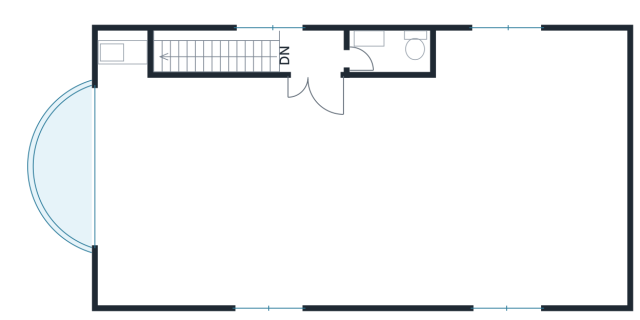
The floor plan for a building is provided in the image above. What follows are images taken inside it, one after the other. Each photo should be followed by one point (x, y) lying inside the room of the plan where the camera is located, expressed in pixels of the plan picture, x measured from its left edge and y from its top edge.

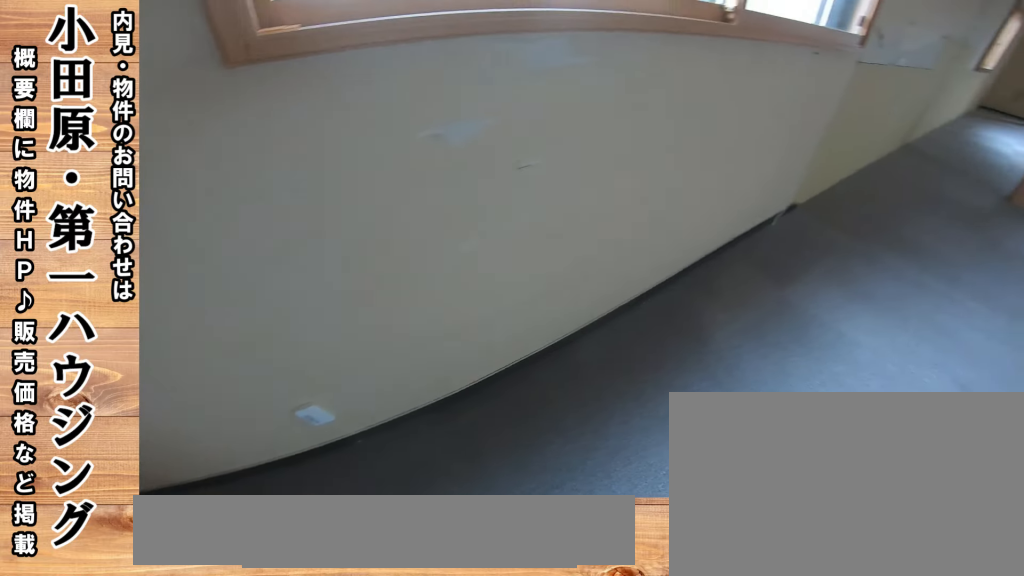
(359, 170)
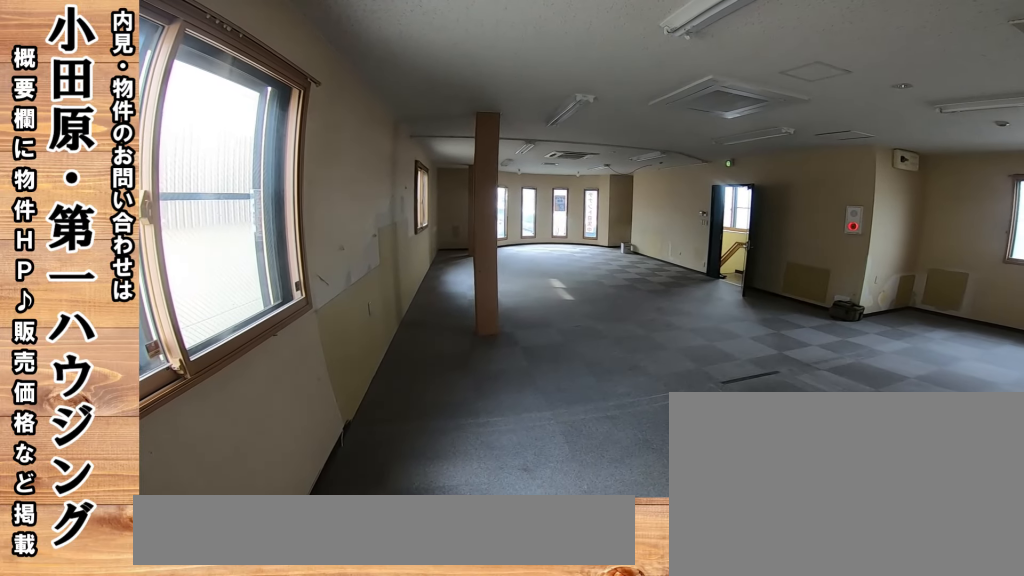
(359, 170)
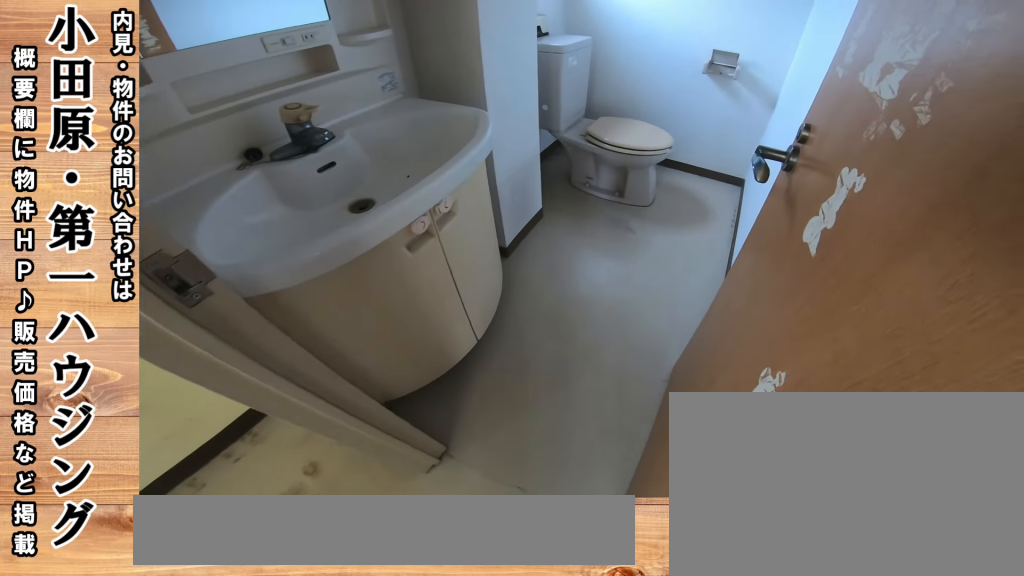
(388, 52)
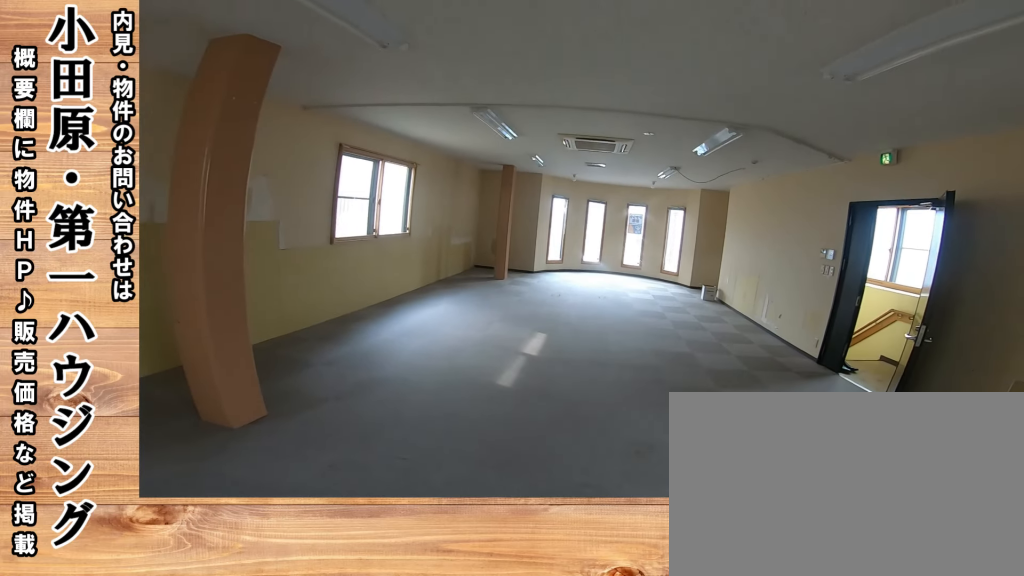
(360, 179)
